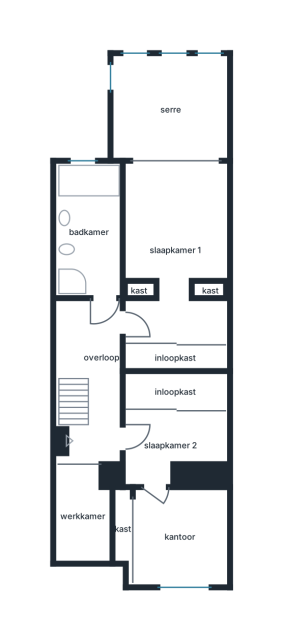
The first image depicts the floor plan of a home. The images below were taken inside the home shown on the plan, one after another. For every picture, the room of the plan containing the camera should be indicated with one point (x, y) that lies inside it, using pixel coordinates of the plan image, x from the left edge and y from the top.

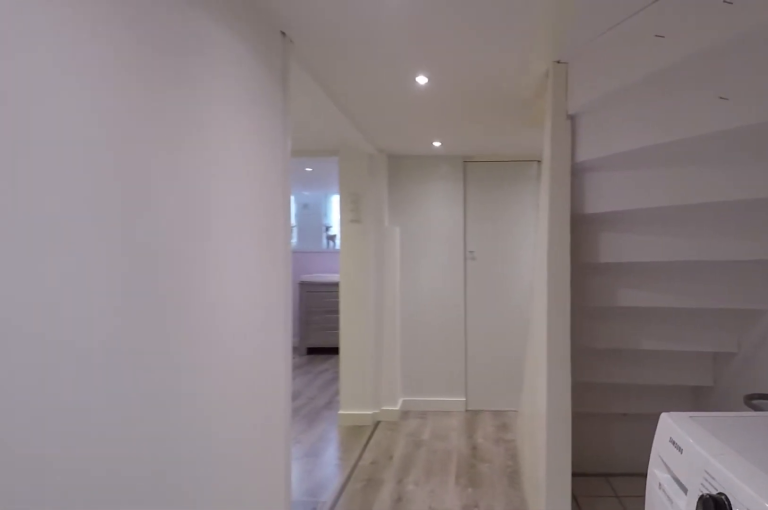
(95, 389)
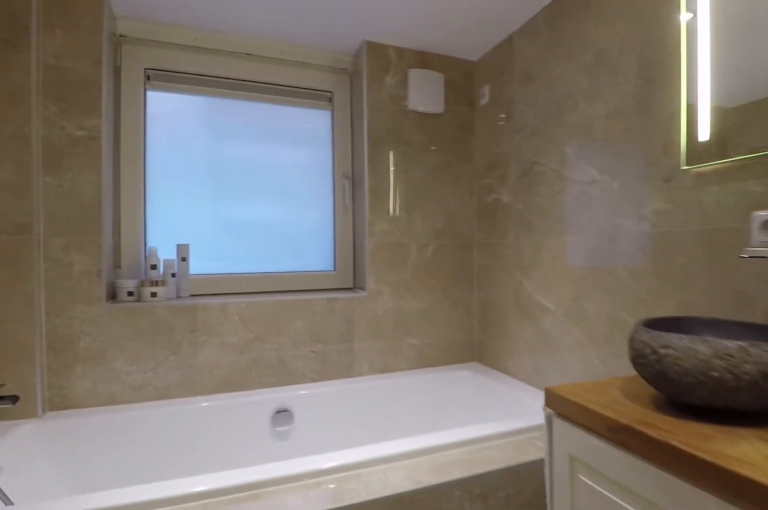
(89, 232)
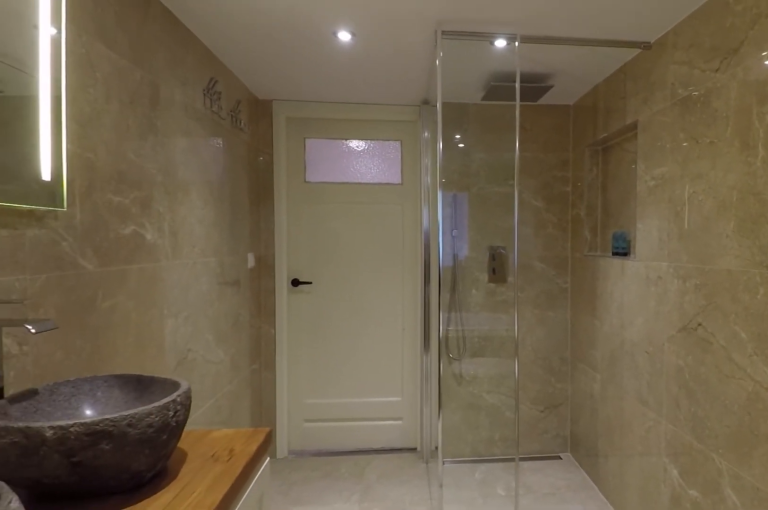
(89, 232)
